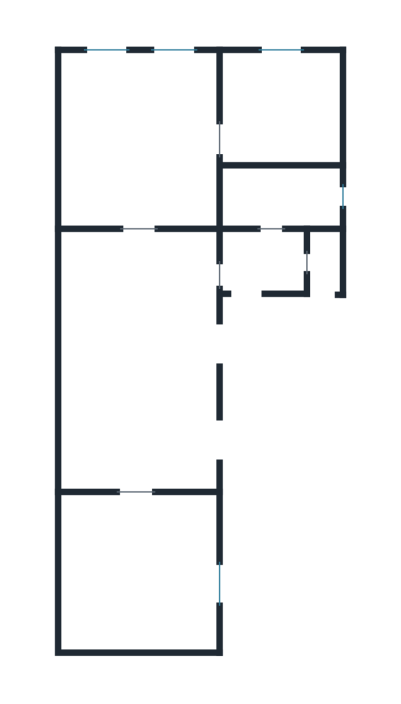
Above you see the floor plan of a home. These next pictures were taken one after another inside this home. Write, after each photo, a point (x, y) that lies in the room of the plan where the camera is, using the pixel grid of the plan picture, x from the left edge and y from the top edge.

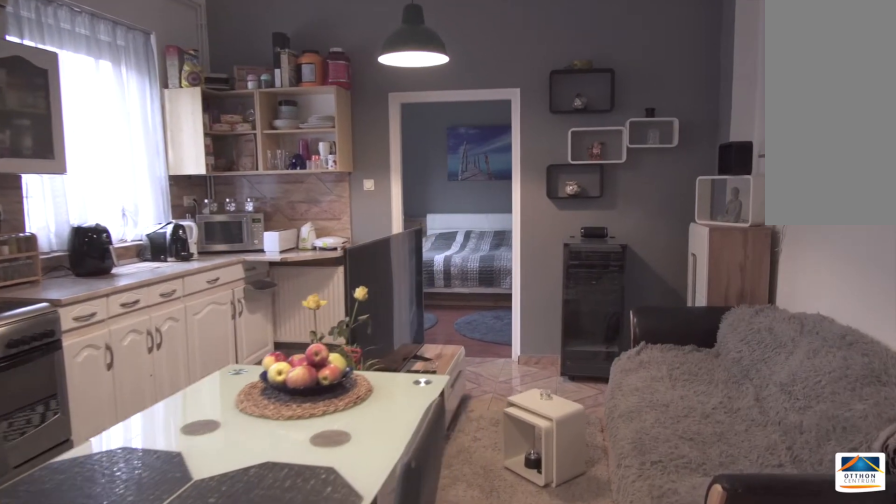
(130, 360)
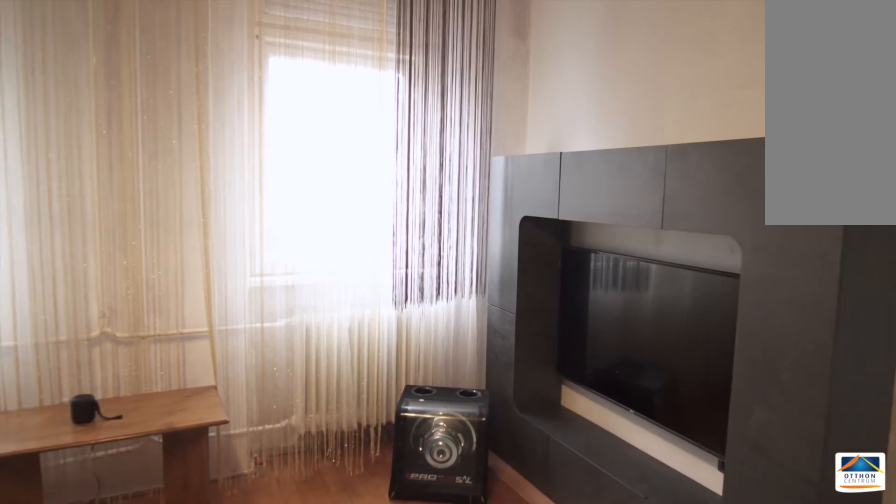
(130, 129)
